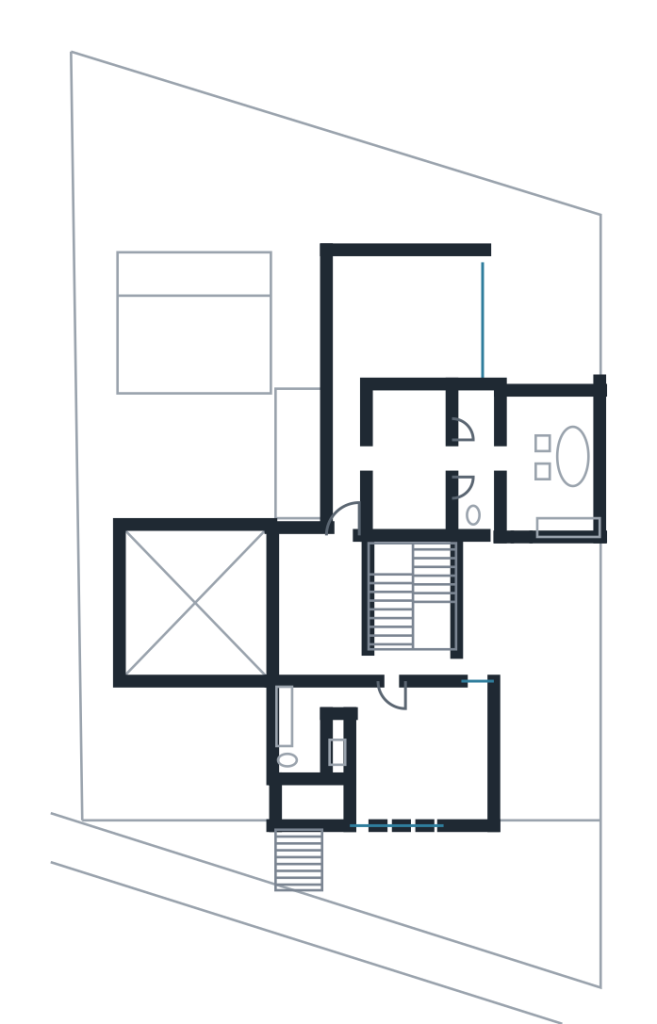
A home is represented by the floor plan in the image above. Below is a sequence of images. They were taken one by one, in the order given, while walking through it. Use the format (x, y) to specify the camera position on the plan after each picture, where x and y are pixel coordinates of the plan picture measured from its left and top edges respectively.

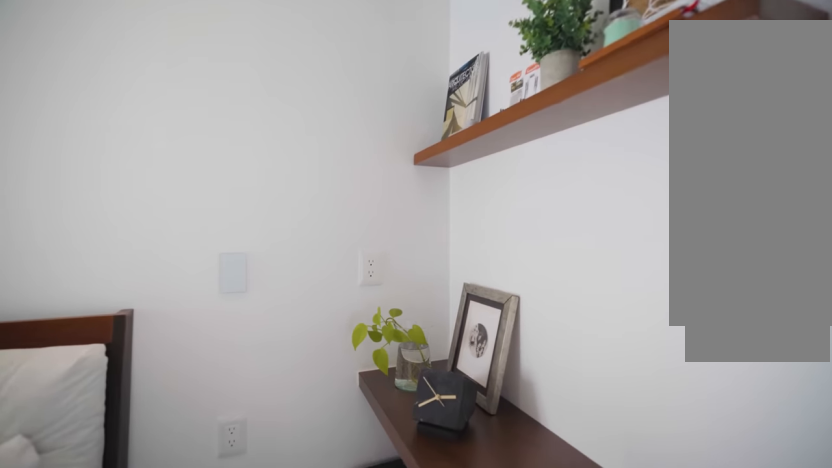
(429, 789)
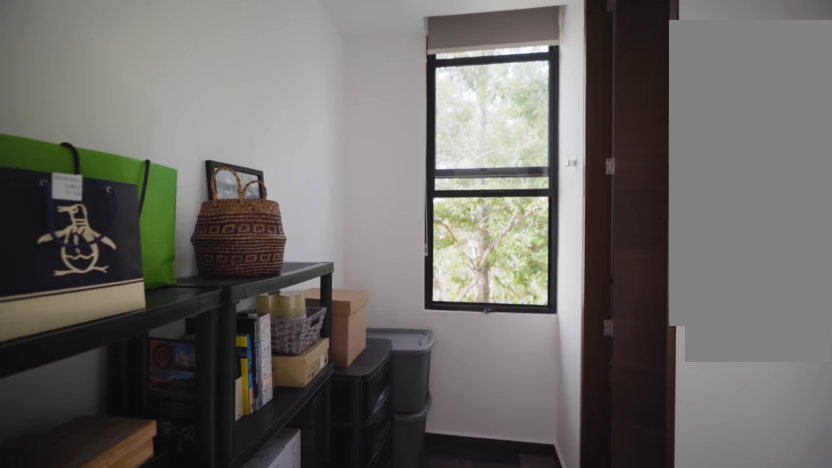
(376, 802)
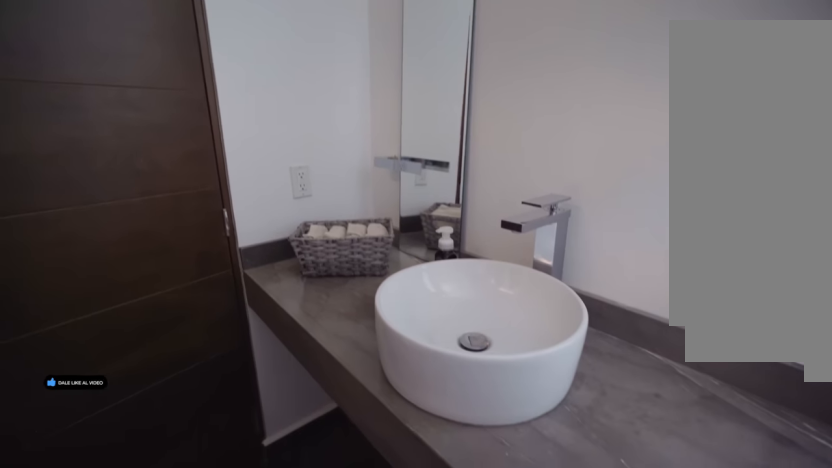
(327, 743)
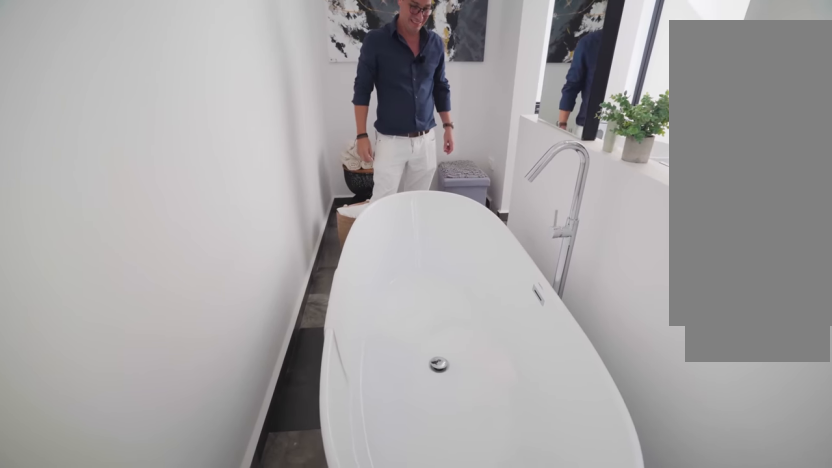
(565, 418)
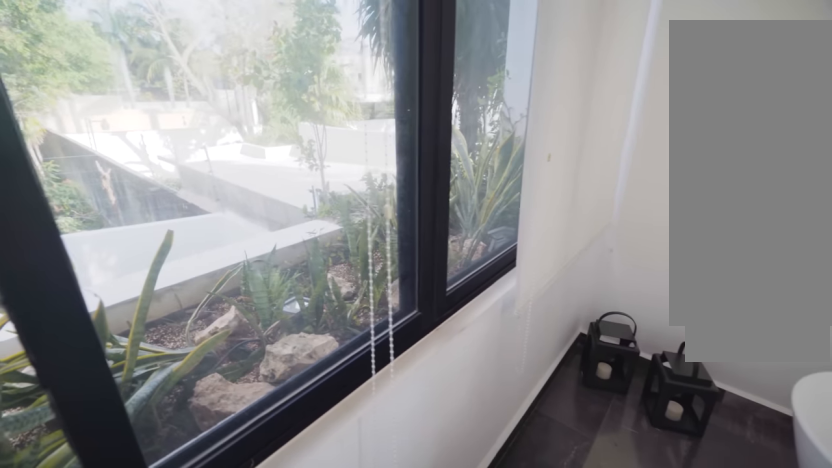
(519, 421)
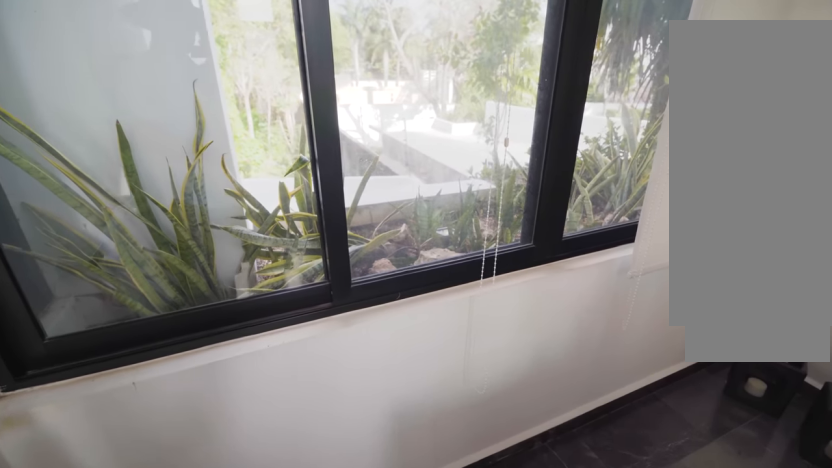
(520, 418)
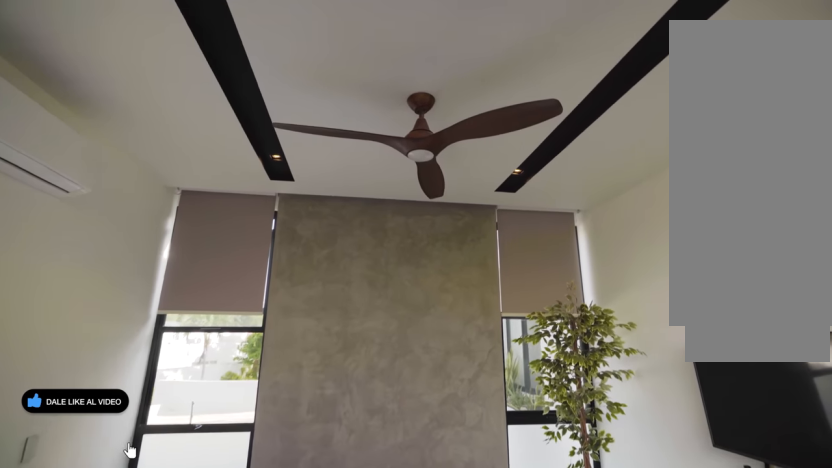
(362, 353)
